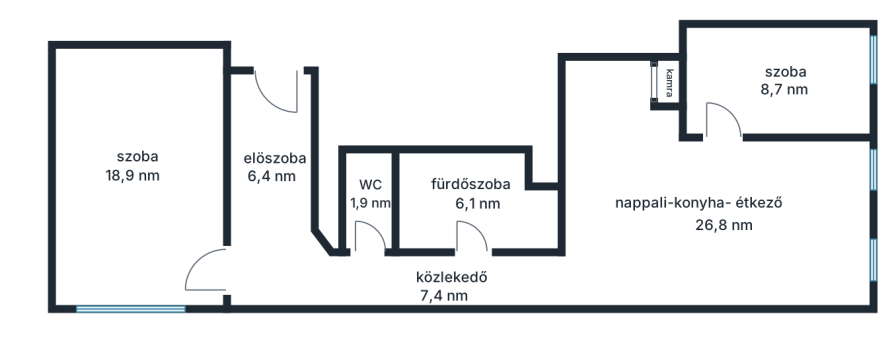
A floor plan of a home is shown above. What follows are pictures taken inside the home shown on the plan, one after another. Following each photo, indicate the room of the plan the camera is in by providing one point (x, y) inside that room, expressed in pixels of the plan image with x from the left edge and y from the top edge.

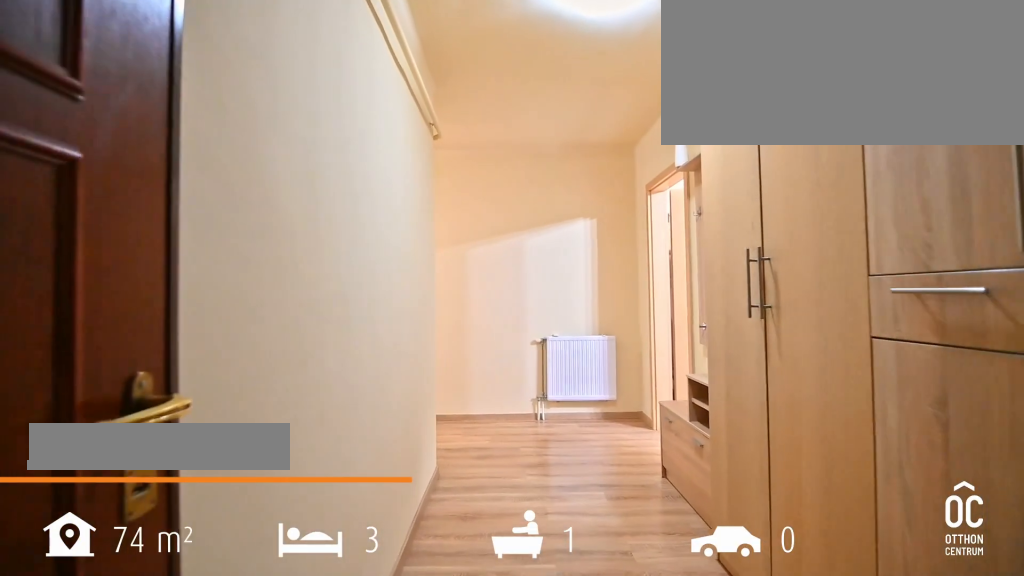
(269, 183)
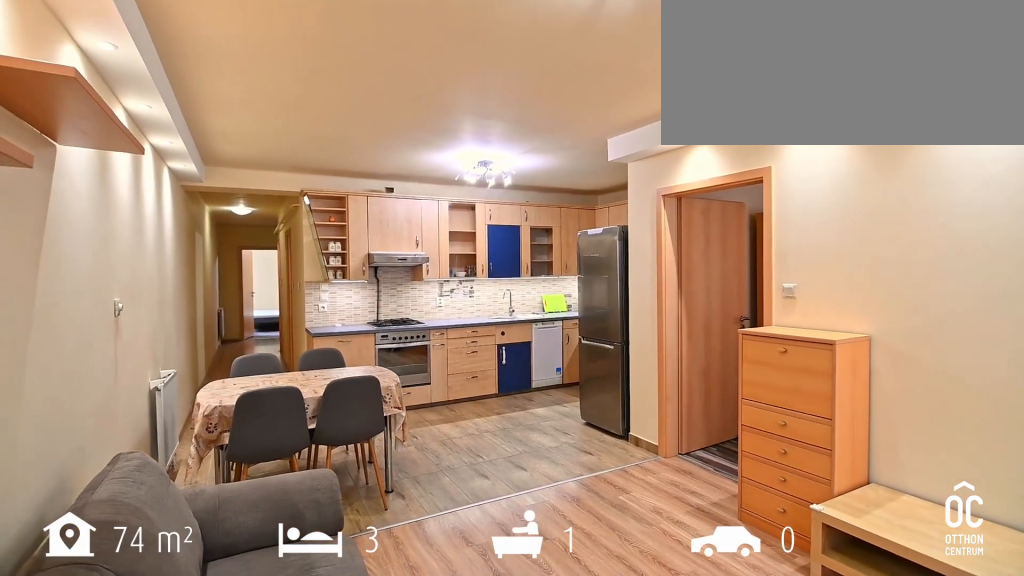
(715, 216)
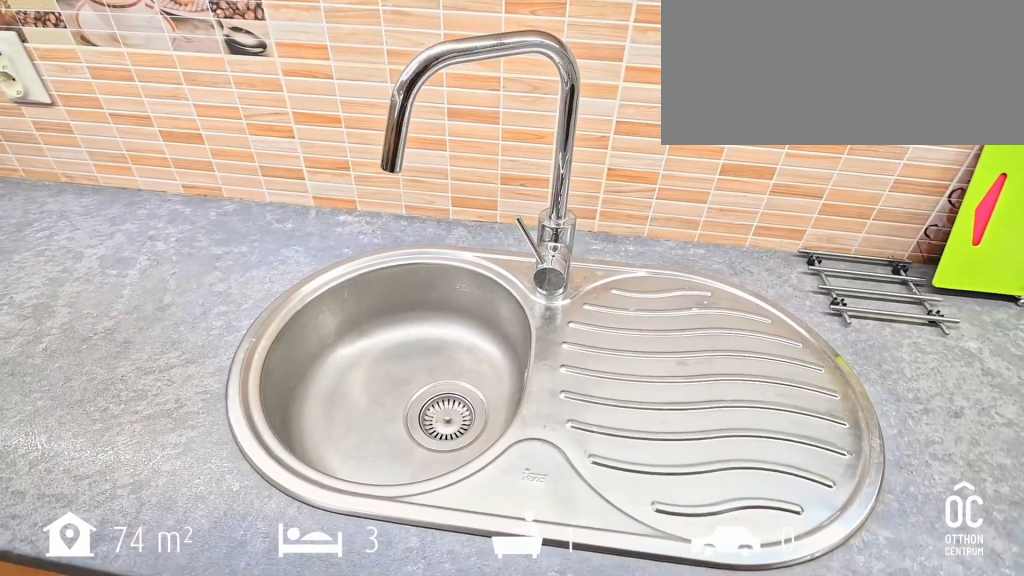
(715, 216)
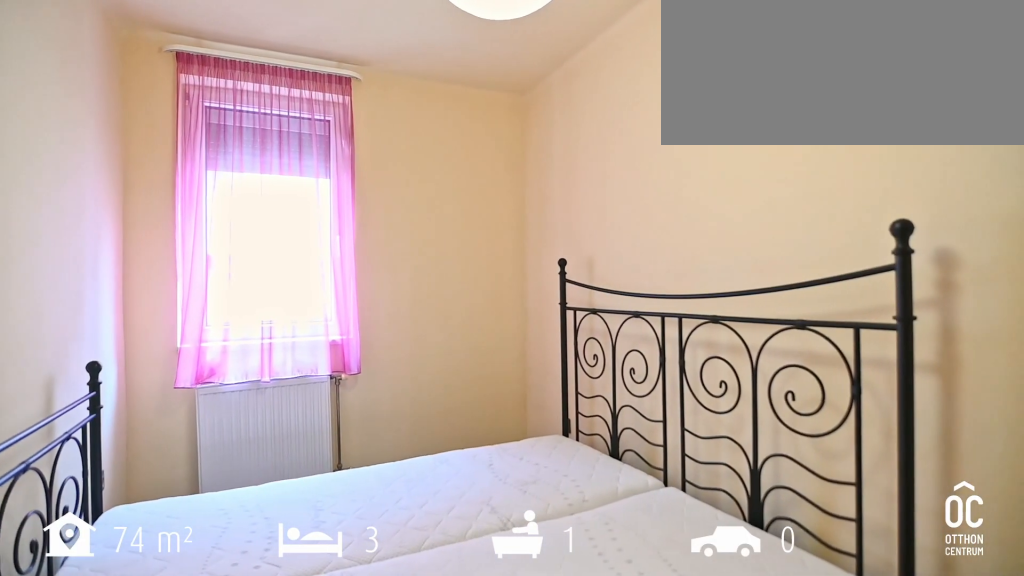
(777, 76)
